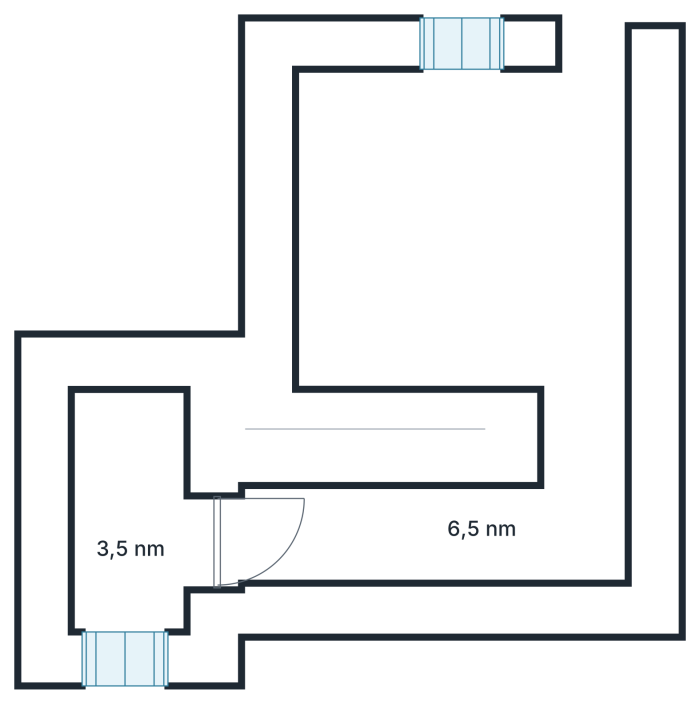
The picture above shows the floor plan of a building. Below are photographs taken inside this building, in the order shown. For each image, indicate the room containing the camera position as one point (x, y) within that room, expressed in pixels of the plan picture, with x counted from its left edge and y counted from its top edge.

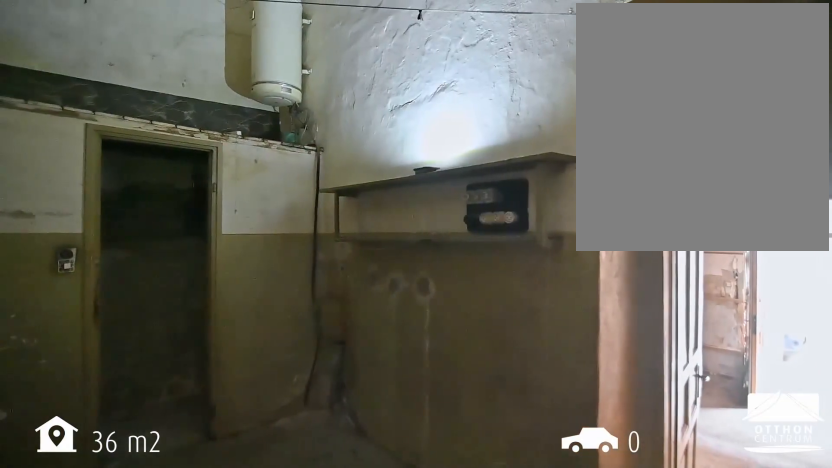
(435, 532)
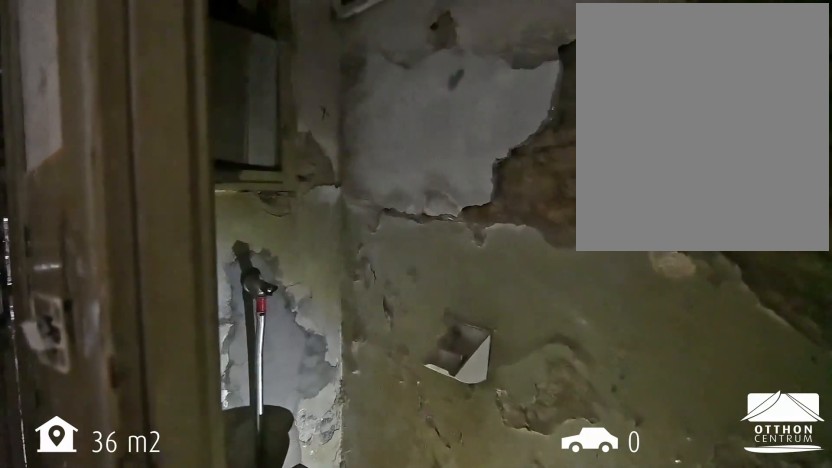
(130, 514)
